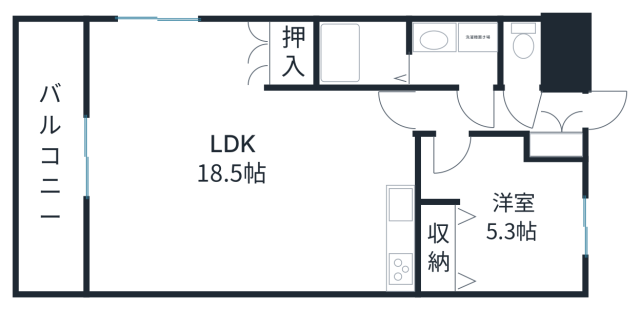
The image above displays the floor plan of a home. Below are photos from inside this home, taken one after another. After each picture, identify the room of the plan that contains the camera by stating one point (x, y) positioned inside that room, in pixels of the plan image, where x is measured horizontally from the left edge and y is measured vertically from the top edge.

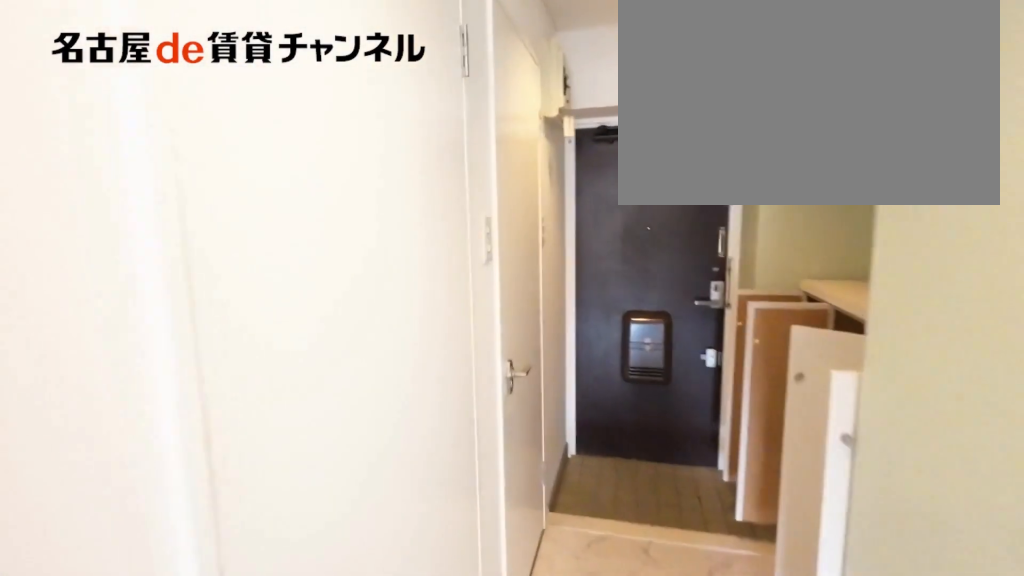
(475, 110)
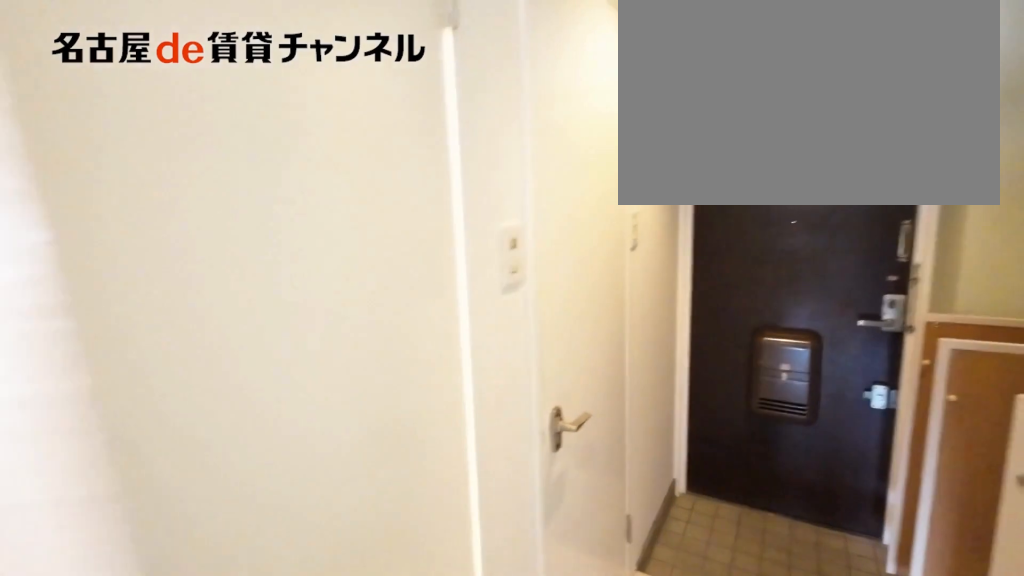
(475, 110)
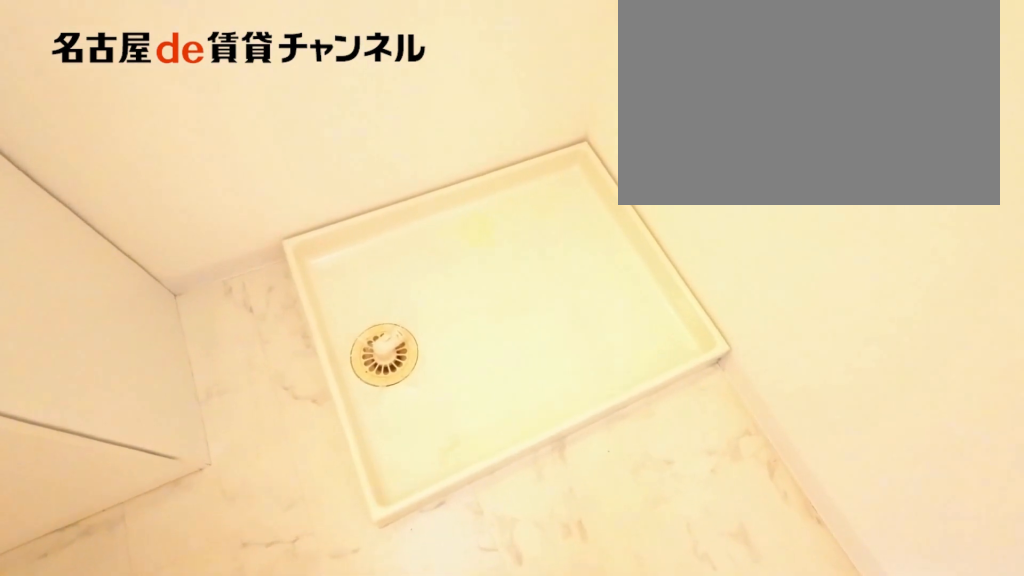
(455, 52)
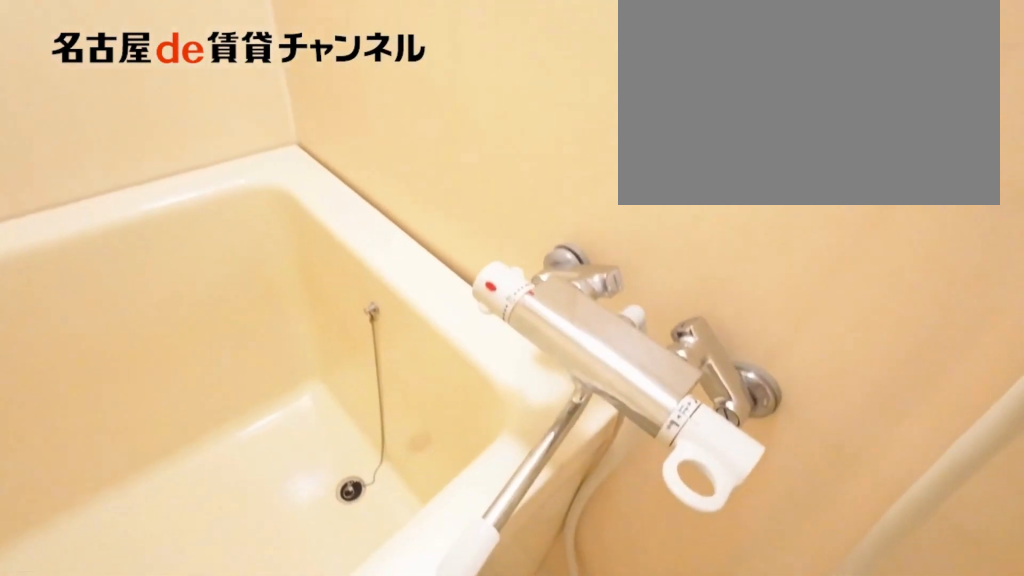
(364, 54)
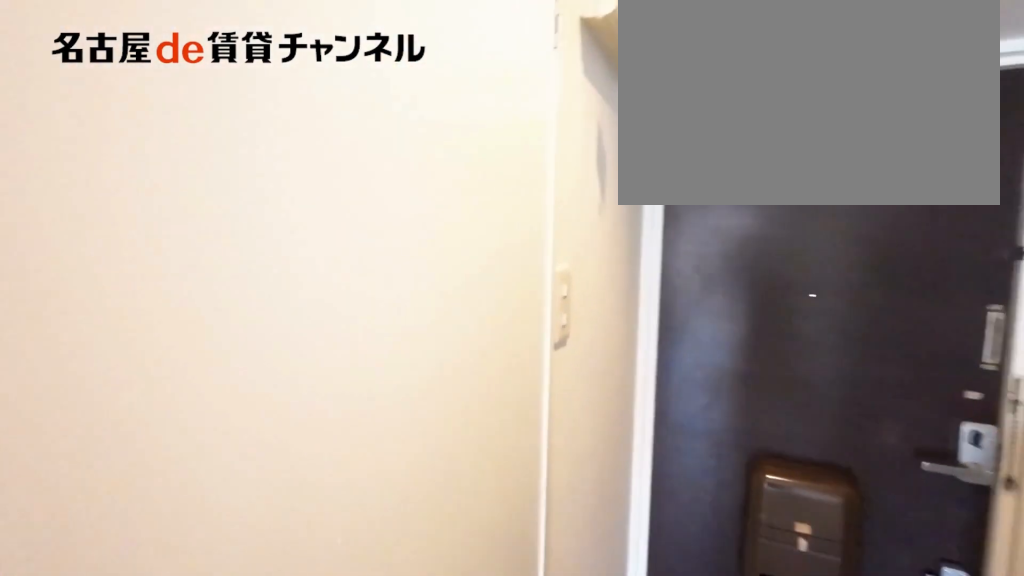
(480, 110)
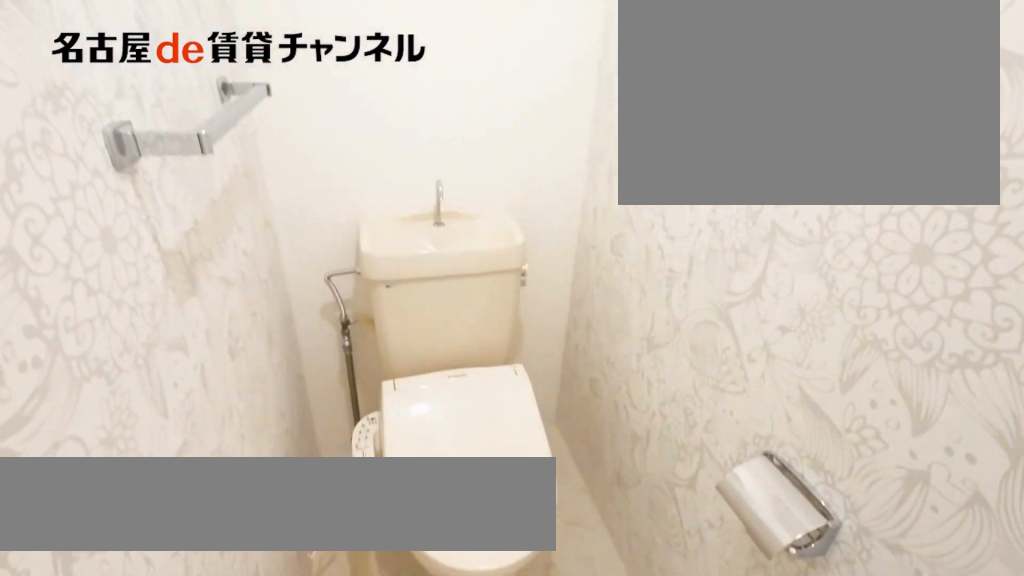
(525, 52)
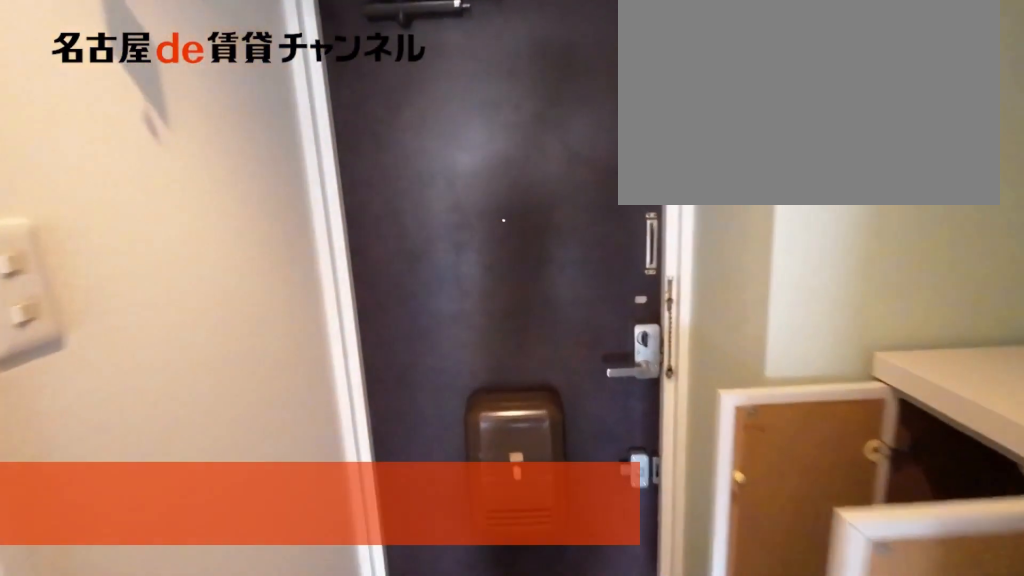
(544, 112)
